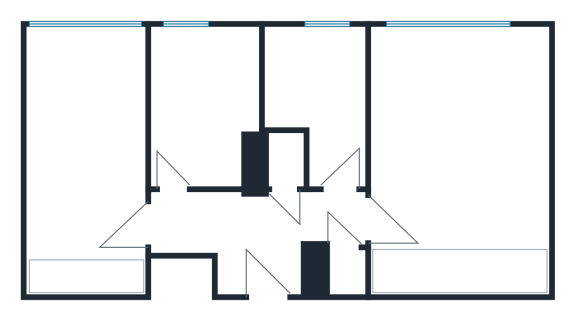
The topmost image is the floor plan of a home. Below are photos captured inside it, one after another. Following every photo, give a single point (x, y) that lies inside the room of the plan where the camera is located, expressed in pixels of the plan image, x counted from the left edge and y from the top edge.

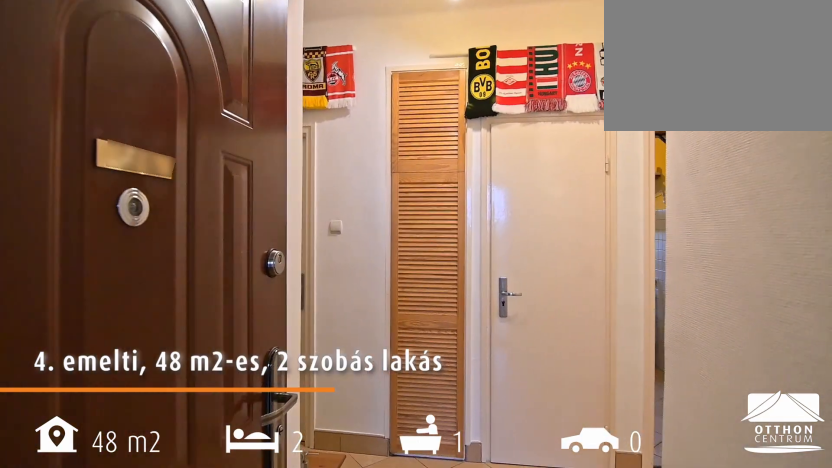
(249, 228)
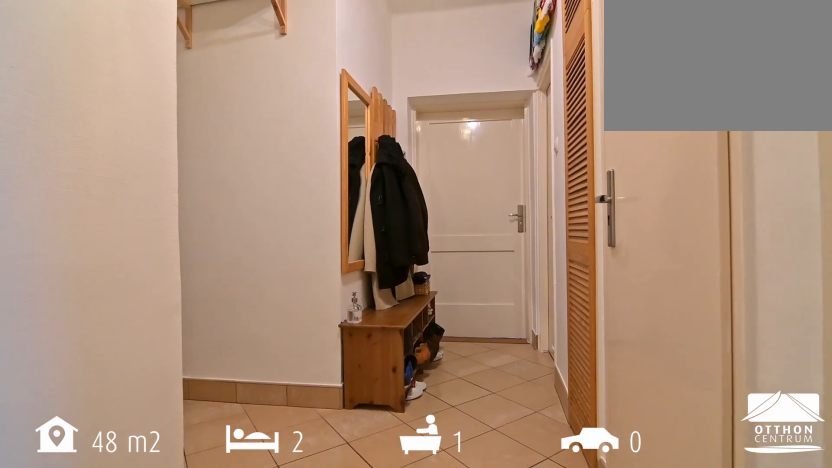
(249, 229)
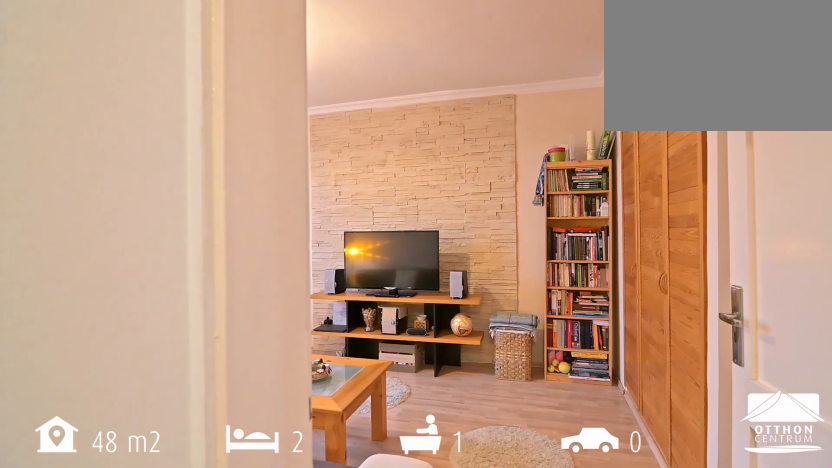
(455, 152)
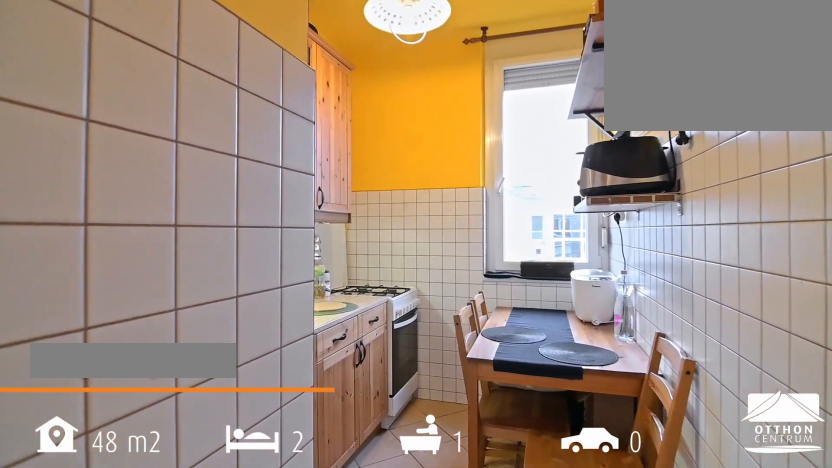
(321, 80)
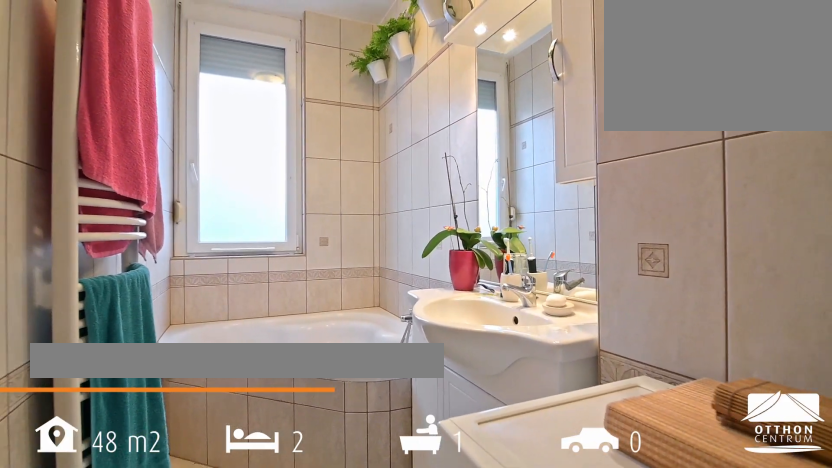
(207, 95)
